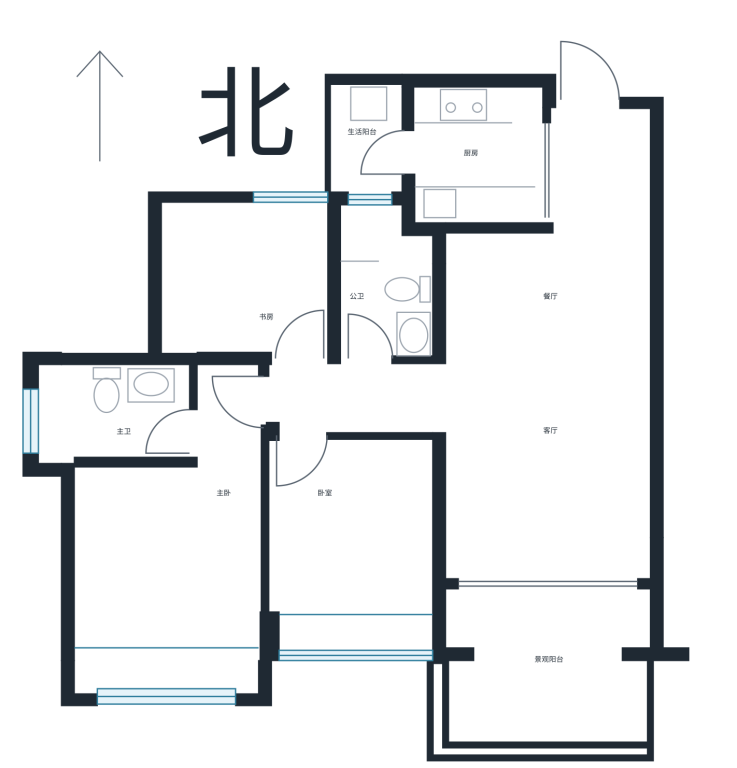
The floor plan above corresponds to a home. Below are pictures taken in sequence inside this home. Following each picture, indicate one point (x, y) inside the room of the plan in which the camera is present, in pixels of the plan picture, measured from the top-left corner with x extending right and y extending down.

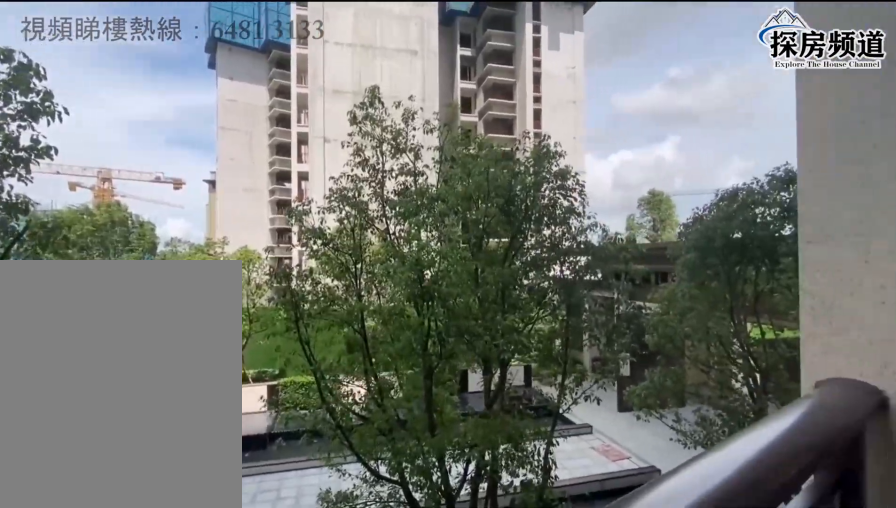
(545, 659)
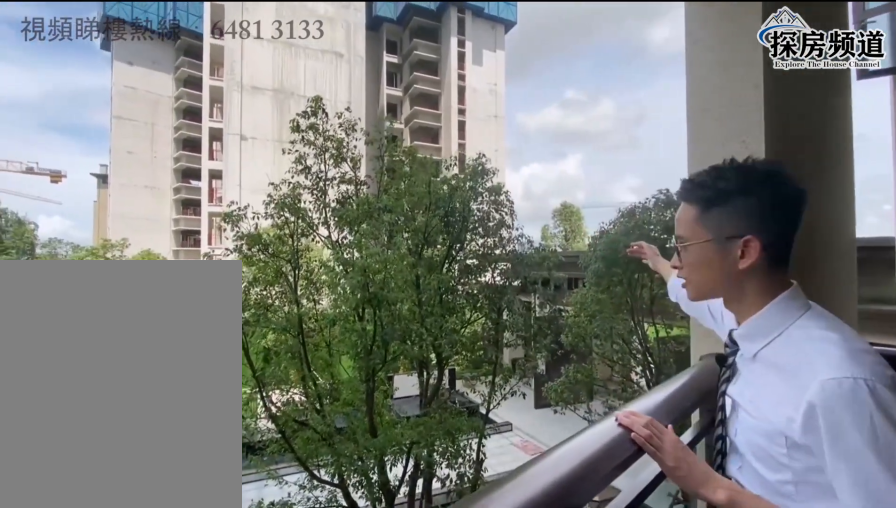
(545, 660)
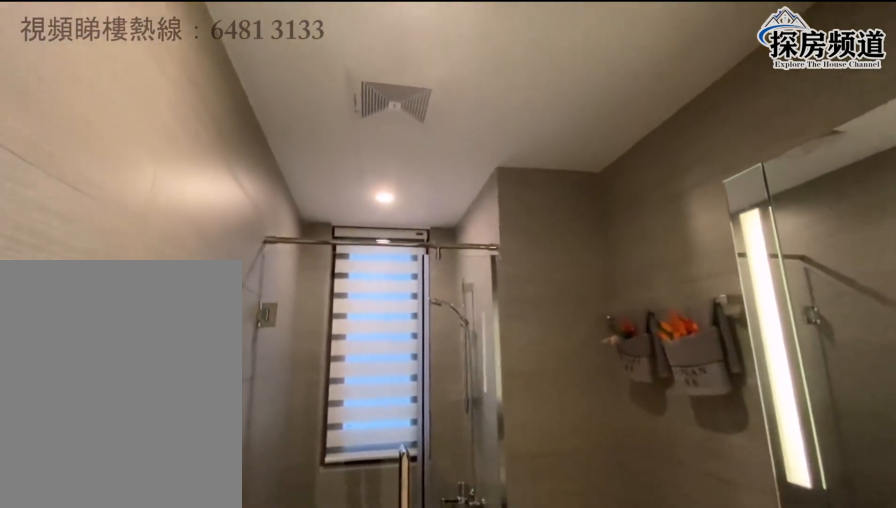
(386, 307)
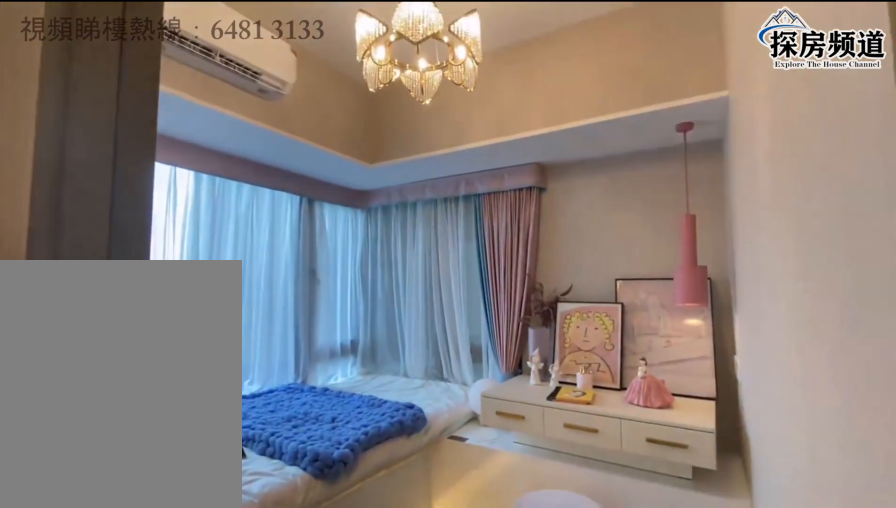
(257, 297)
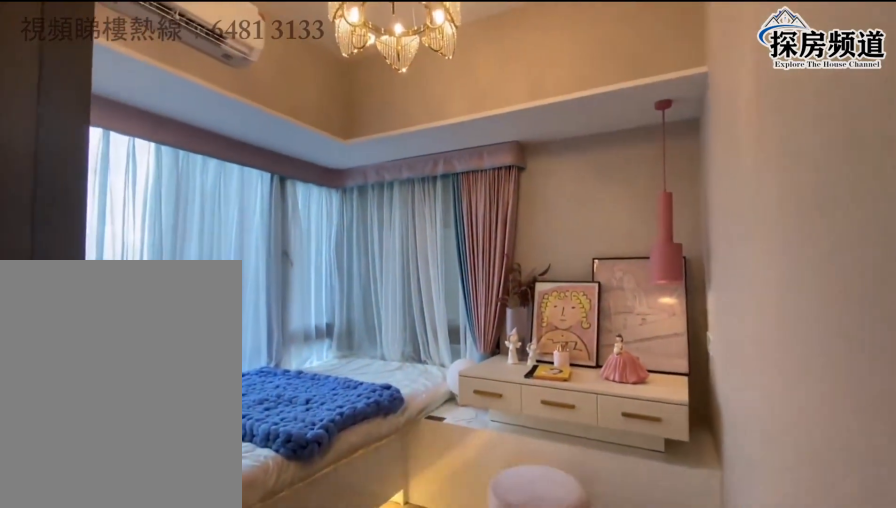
(258, 313)
